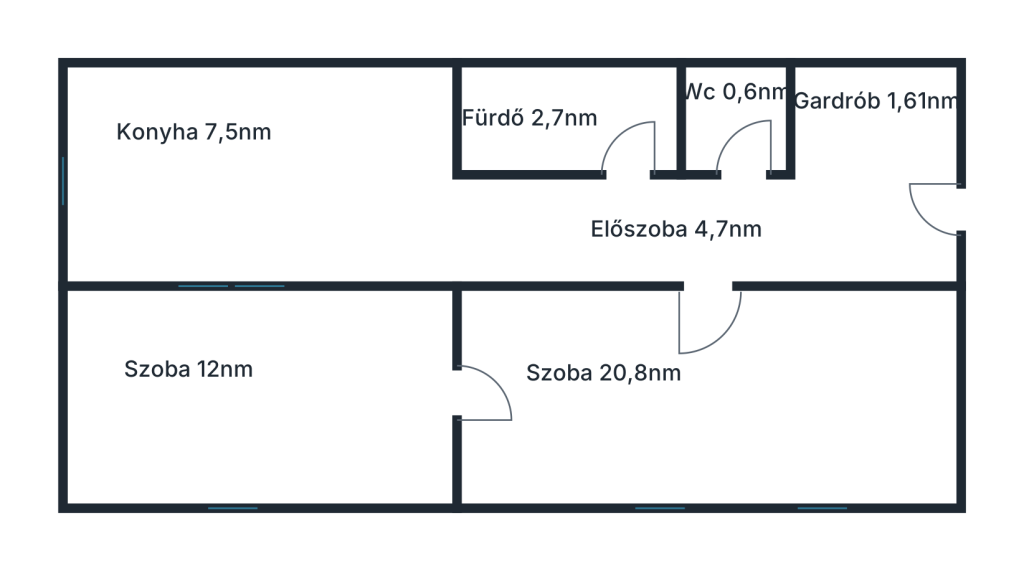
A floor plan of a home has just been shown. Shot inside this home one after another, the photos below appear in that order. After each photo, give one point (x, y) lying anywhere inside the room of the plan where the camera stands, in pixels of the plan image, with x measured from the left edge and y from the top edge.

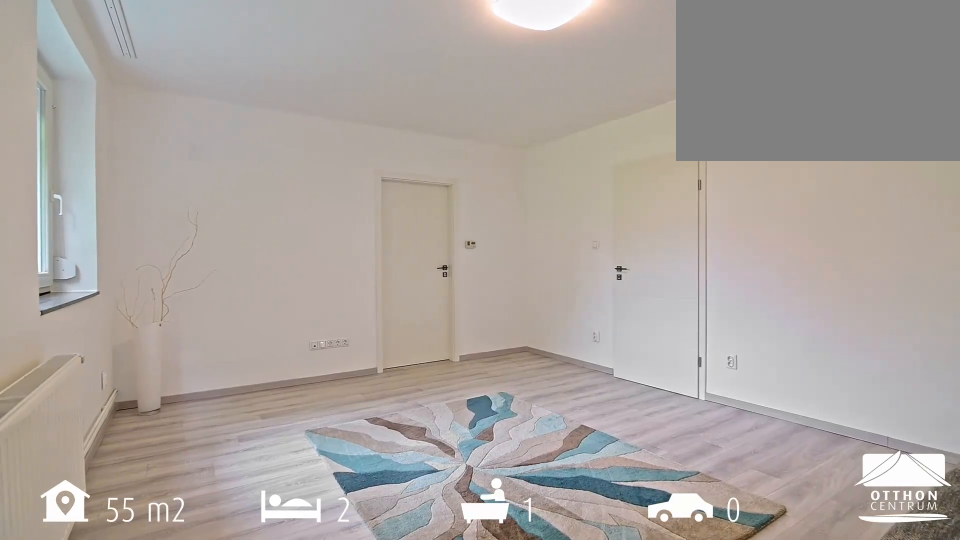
(706, 398)
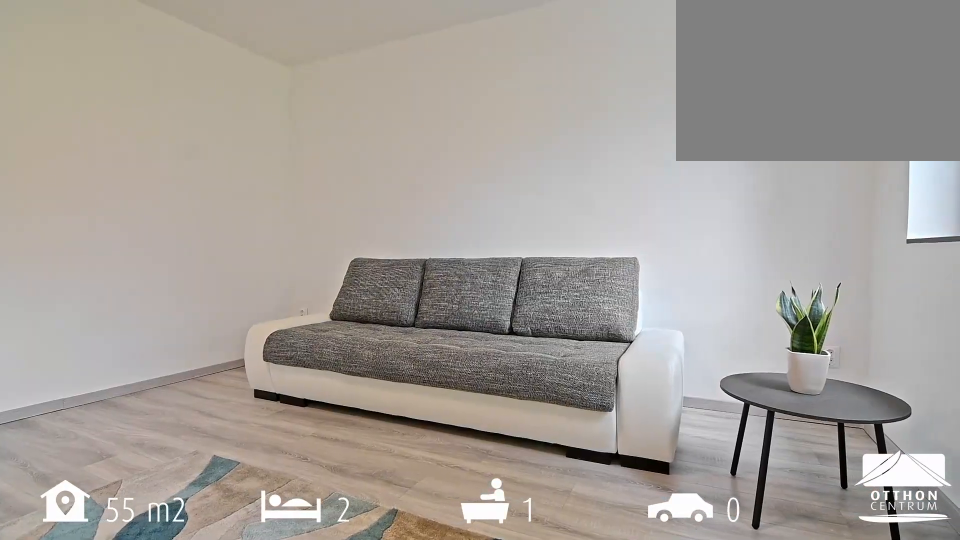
(707, 398)
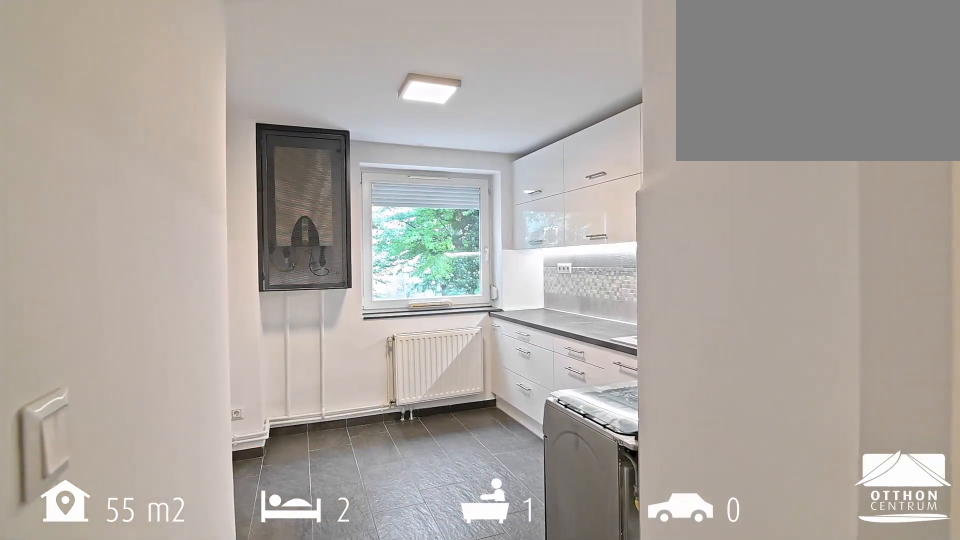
(256, 182)
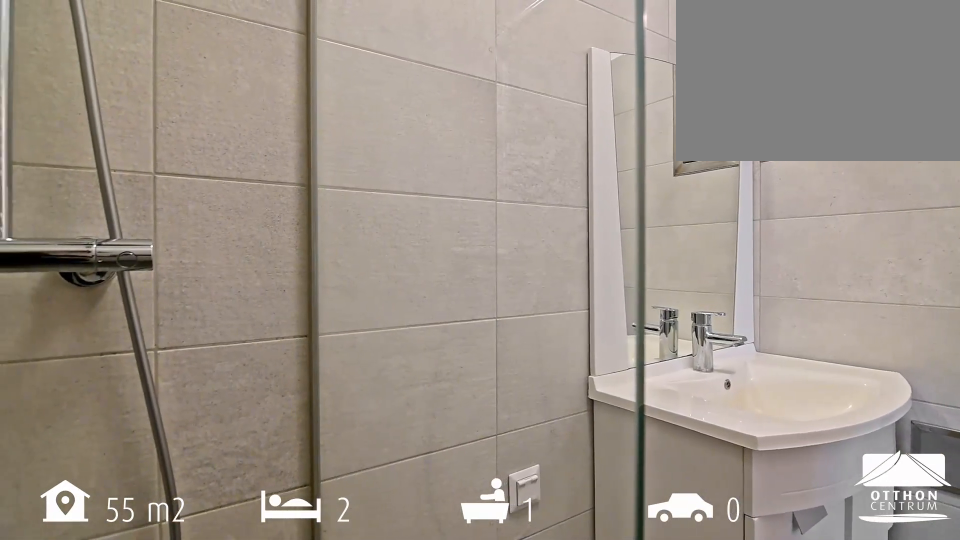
(569, 118)
